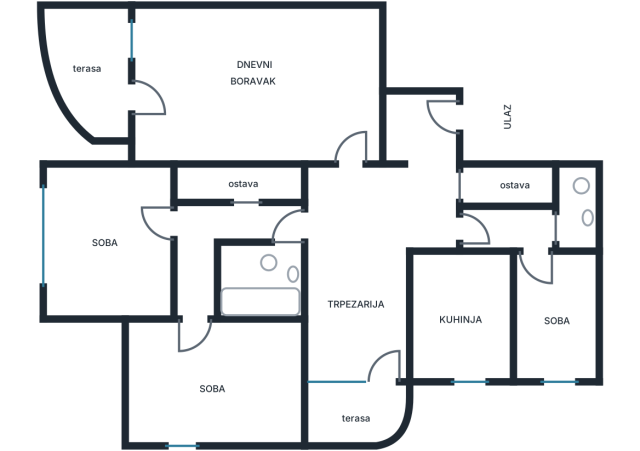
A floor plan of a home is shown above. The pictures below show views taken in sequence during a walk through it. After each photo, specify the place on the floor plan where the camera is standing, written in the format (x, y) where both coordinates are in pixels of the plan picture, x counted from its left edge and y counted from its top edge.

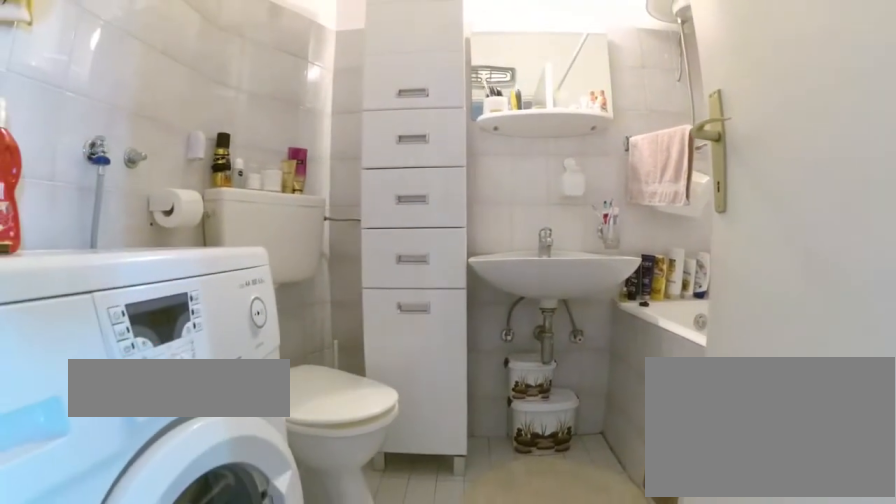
(202, 281)
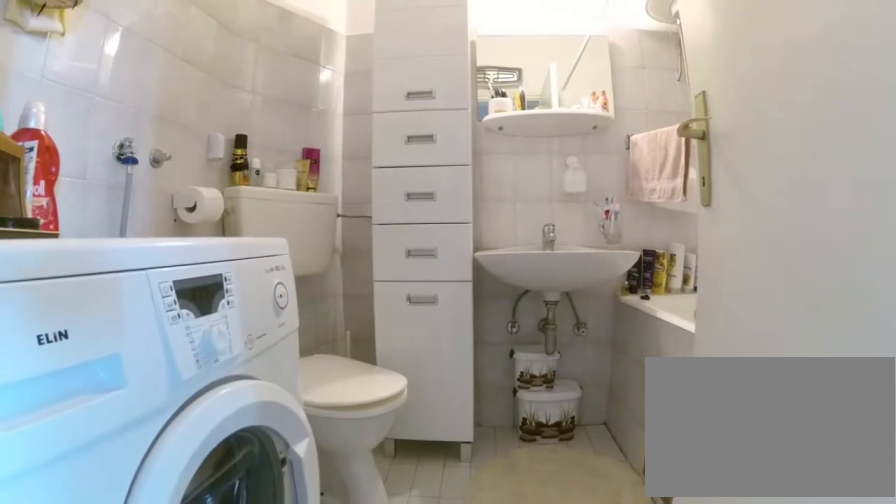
(200, 282)
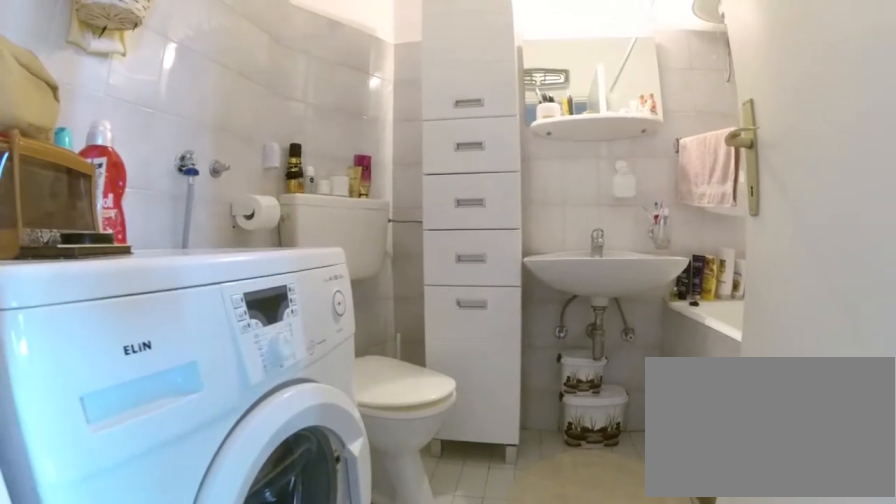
(197, 282)
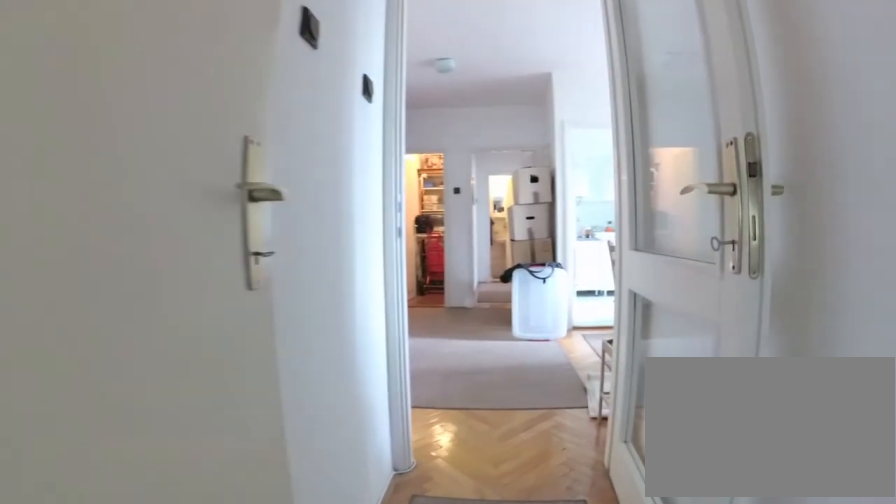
(205, 225)
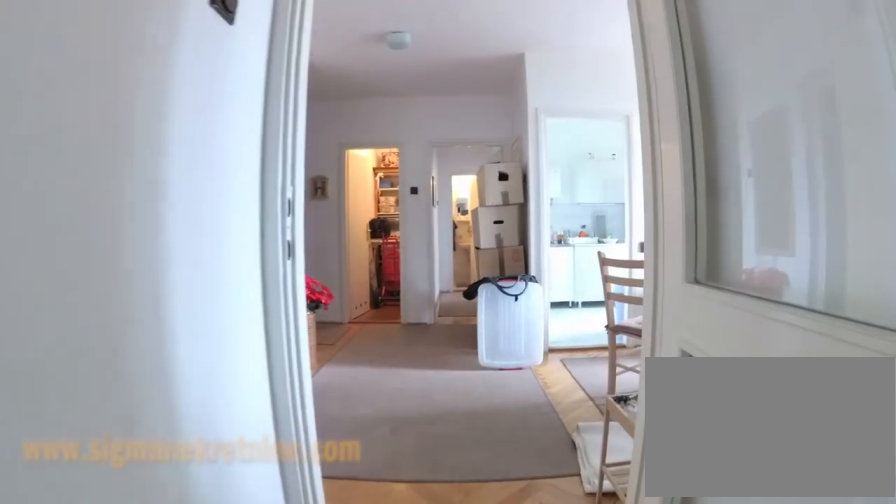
(231, 225)
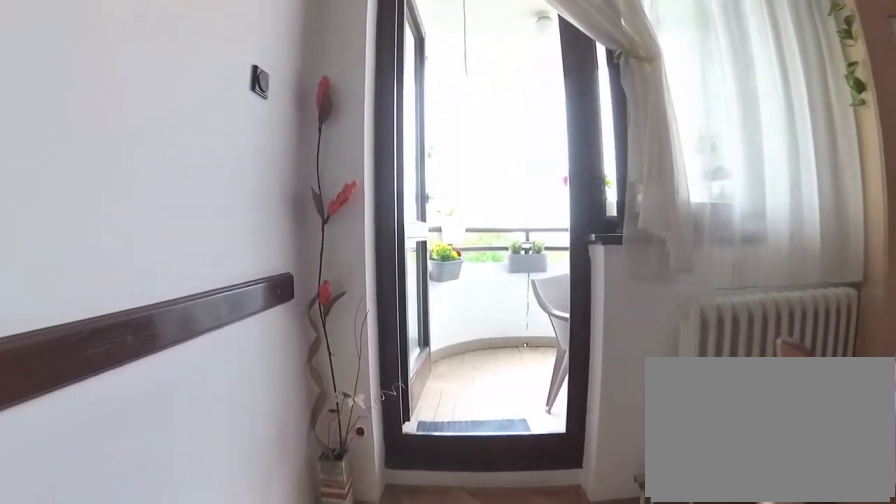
(371, 301)
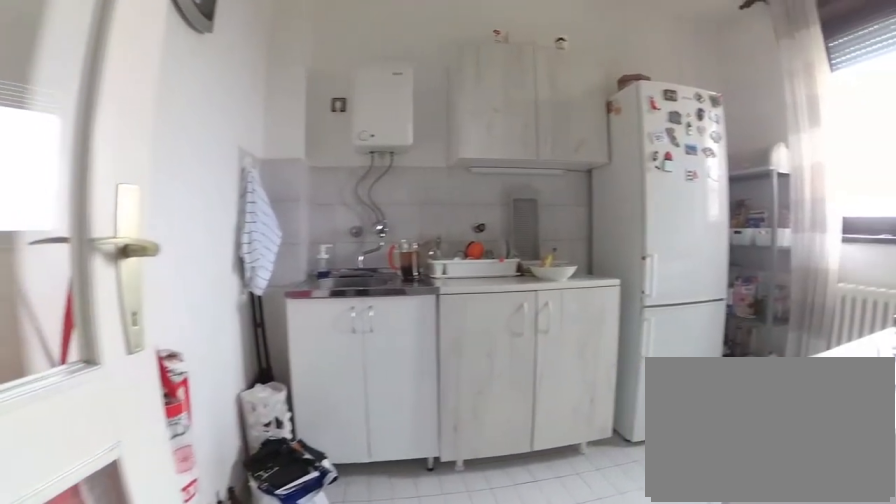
(391, 281)
